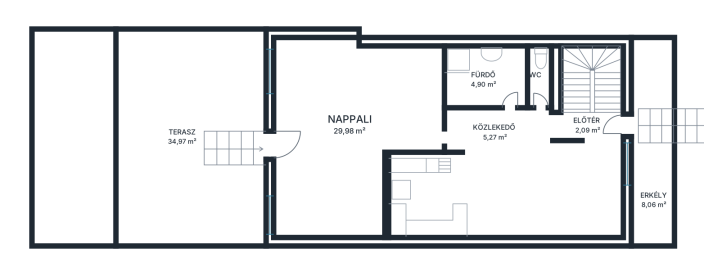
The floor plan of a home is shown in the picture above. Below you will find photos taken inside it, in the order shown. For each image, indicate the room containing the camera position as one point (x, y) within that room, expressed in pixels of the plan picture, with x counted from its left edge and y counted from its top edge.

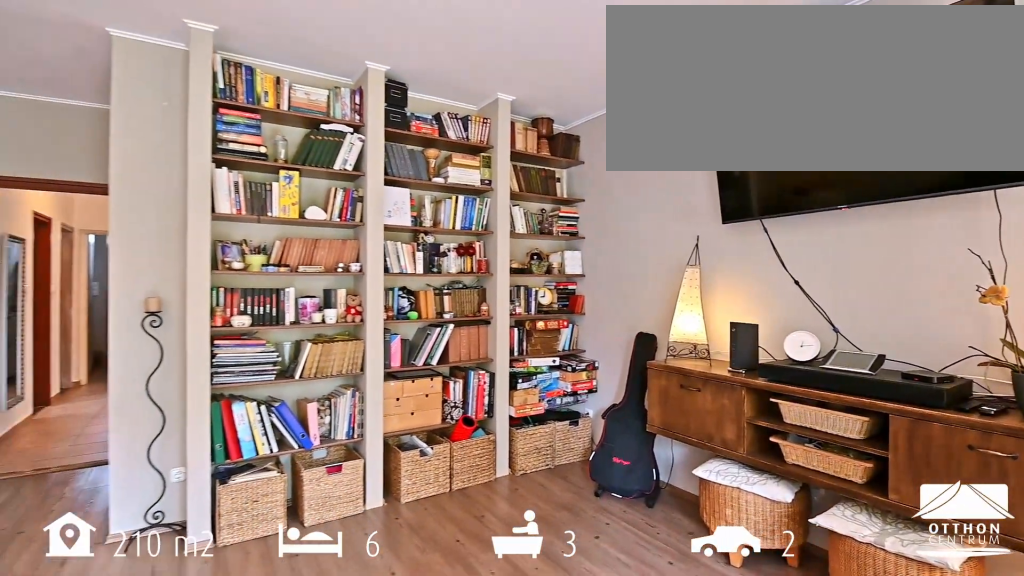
(350, 123)
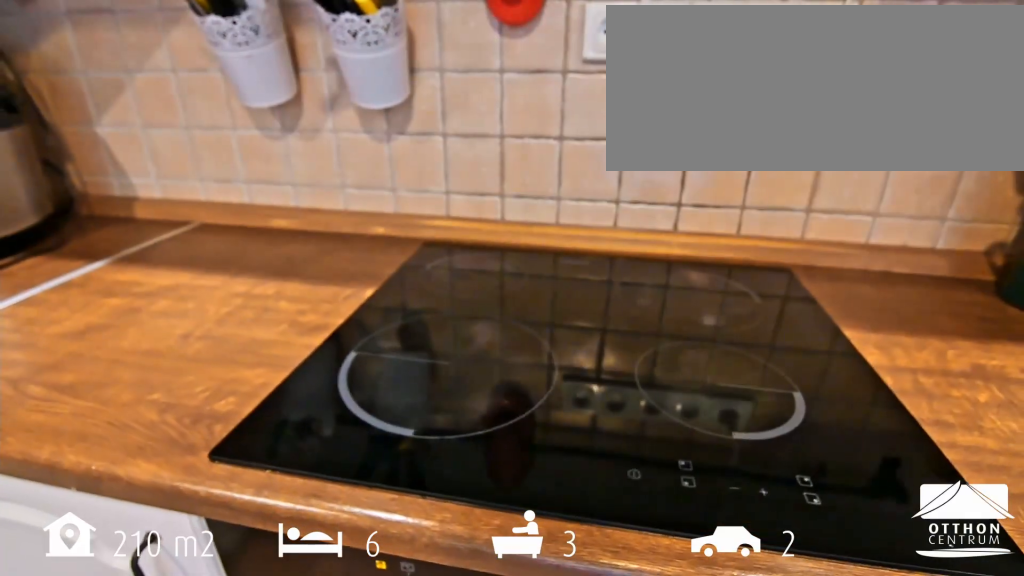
(518, 186)
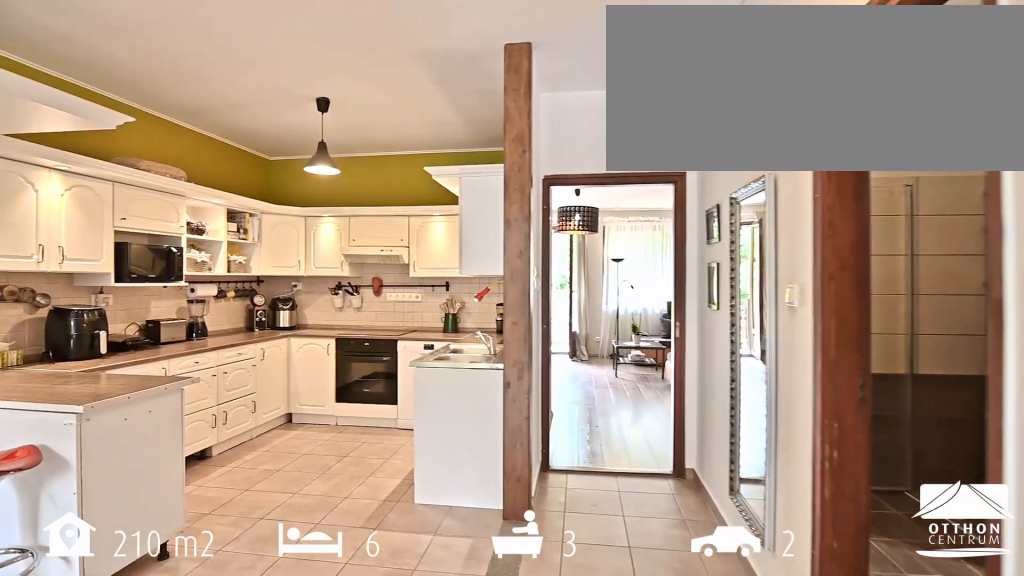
(518, 186)
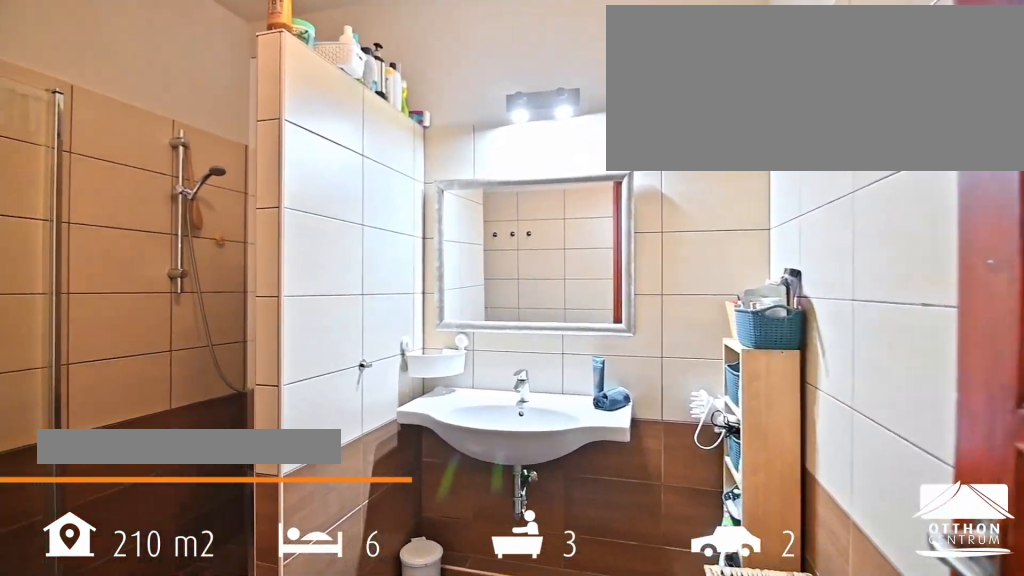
(482, 79)
